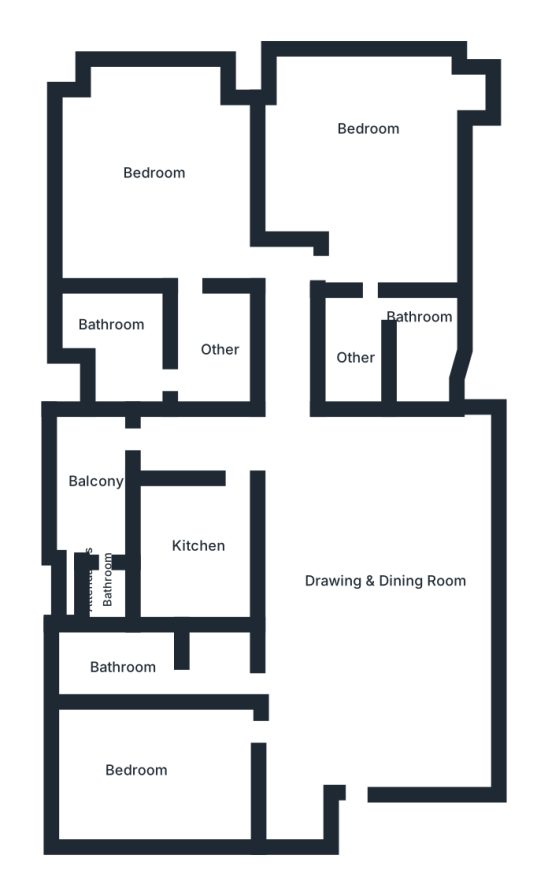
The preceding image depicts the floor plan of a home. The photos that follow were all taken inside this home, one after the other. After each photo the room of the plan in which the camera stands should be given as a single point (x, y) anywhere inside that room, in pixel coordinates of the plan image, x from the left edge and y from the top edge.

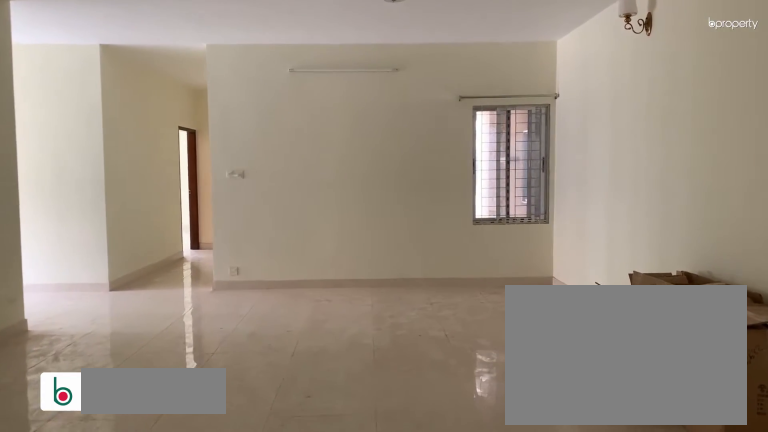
(378, 584)
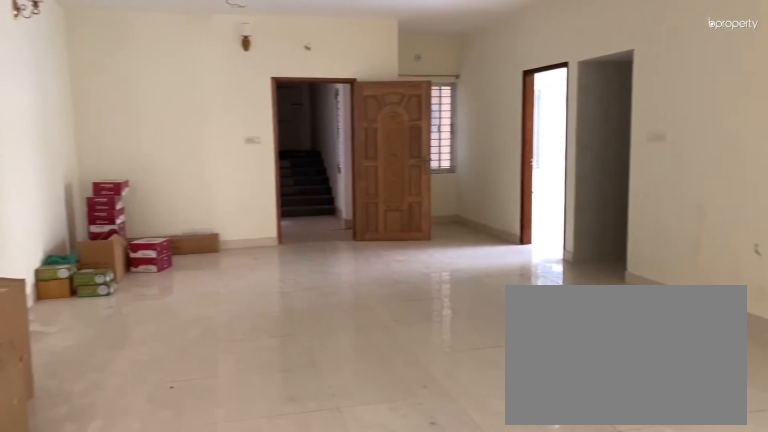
(378, 584)
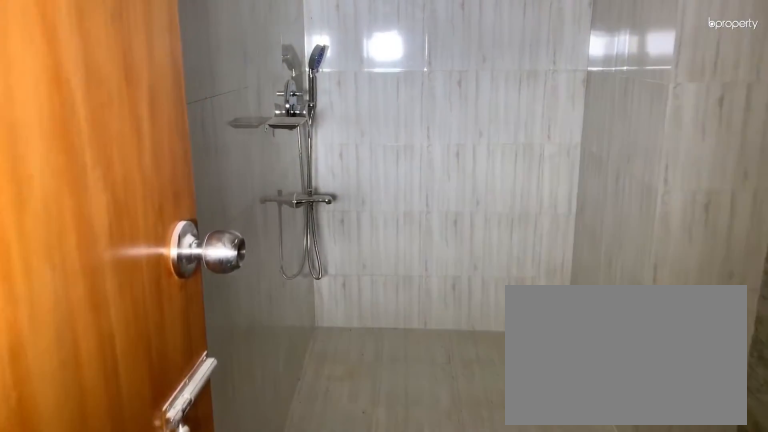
(128, 670)
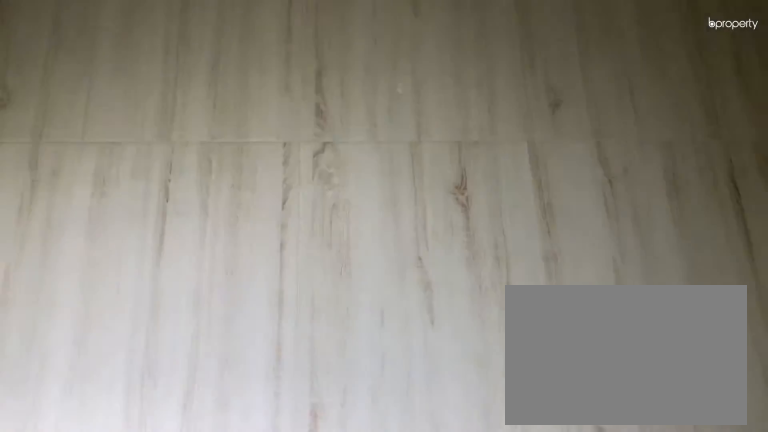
(128, 670)
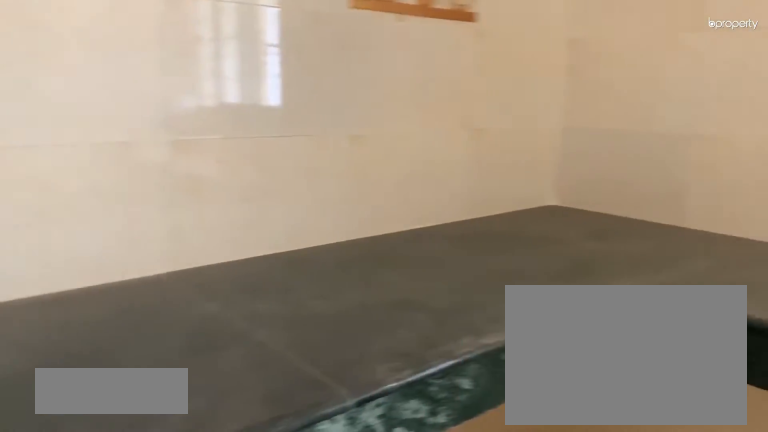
(197, 556)
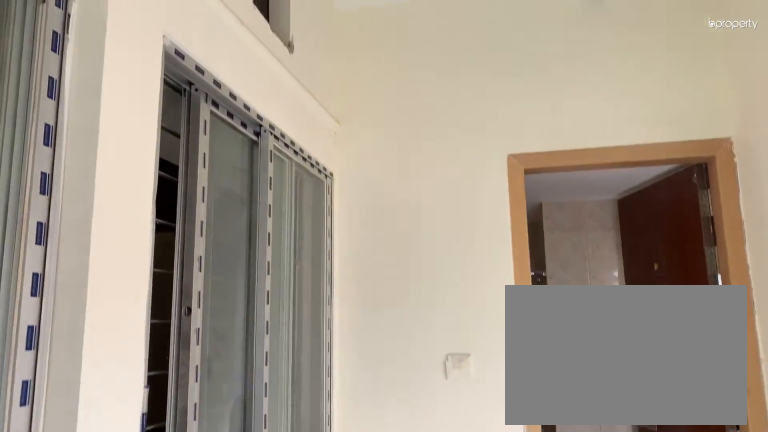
(91, 483)
